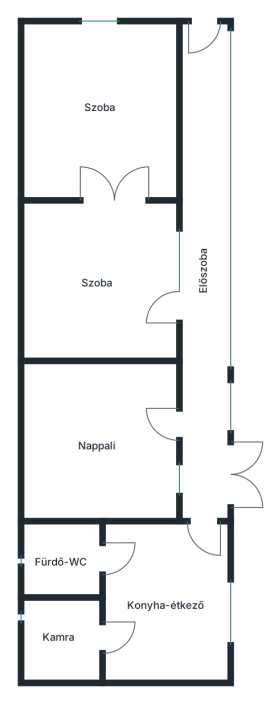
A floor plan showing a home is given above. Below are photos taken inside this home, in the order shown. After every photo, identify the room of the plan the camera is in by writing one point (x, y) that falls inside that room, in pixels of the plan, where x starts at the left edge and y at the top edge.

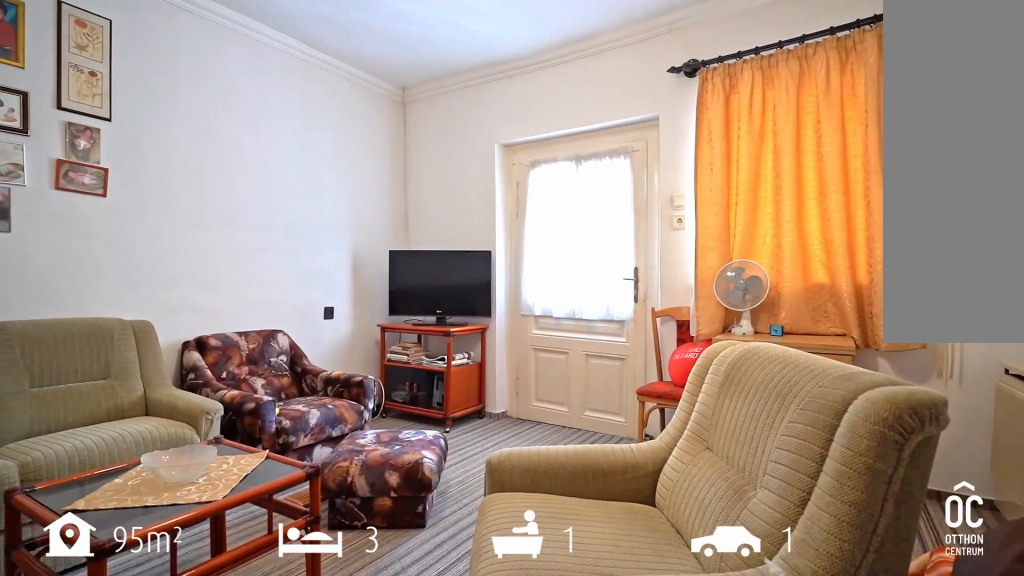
(97, 436)
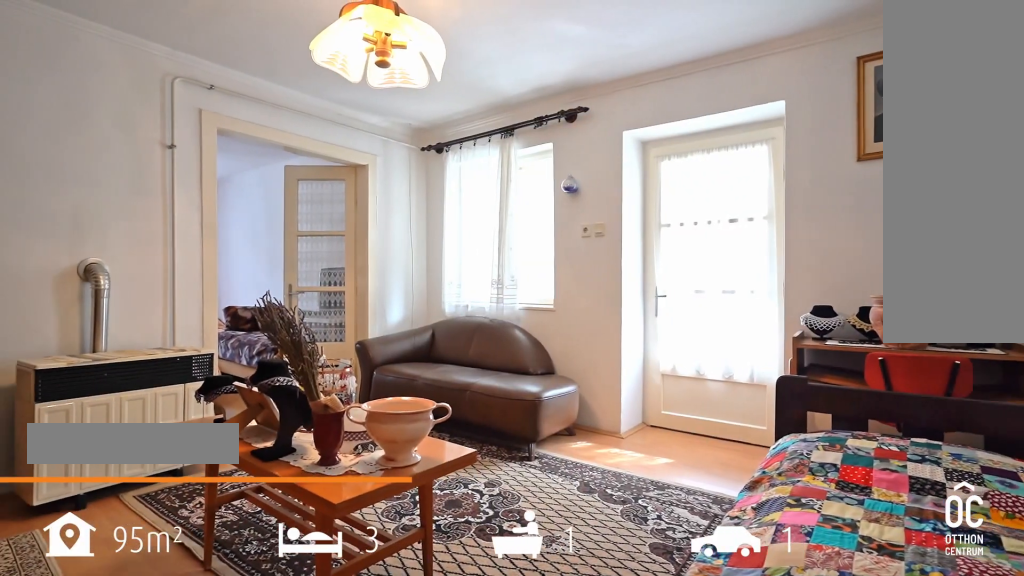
(98, 282)
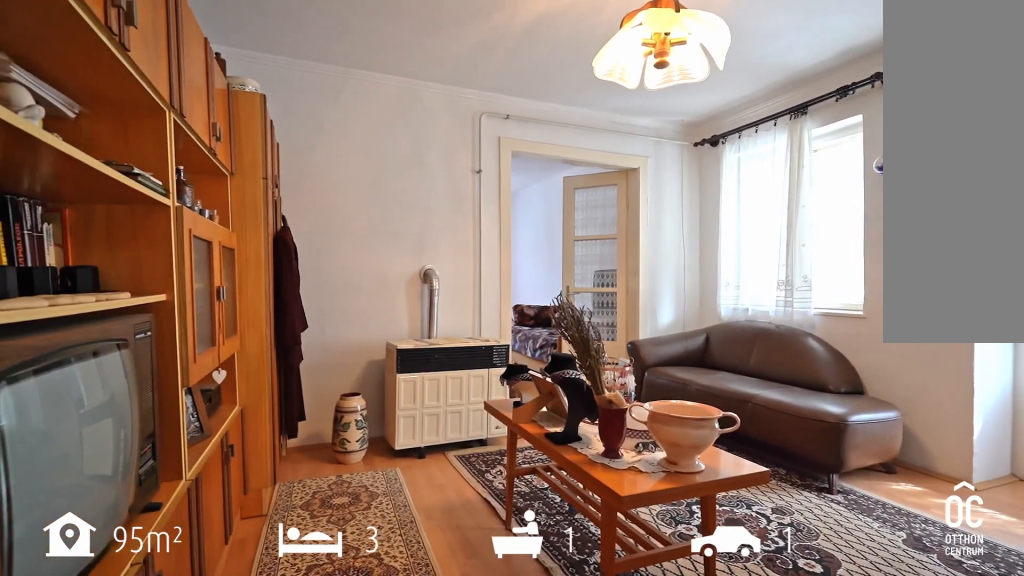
(99, 282)
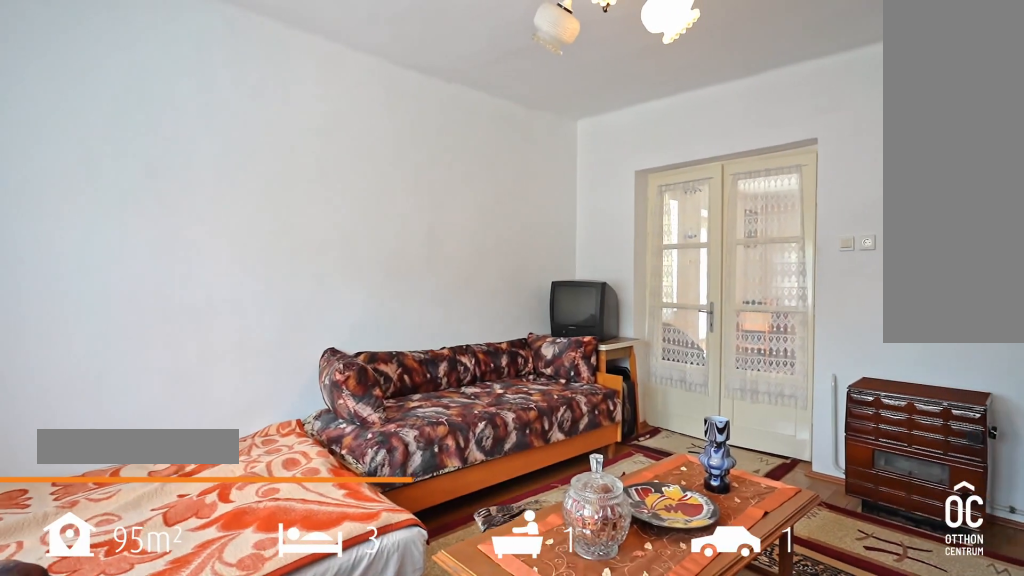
(98, 108)
